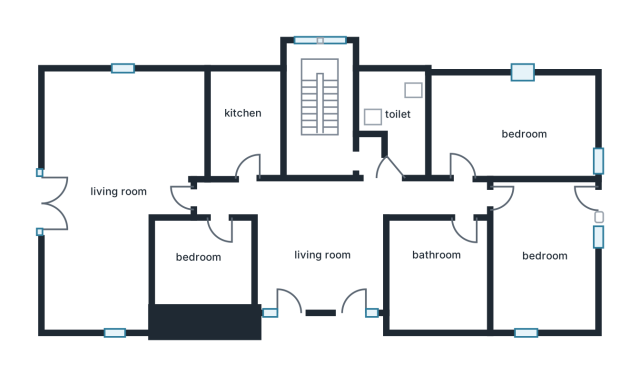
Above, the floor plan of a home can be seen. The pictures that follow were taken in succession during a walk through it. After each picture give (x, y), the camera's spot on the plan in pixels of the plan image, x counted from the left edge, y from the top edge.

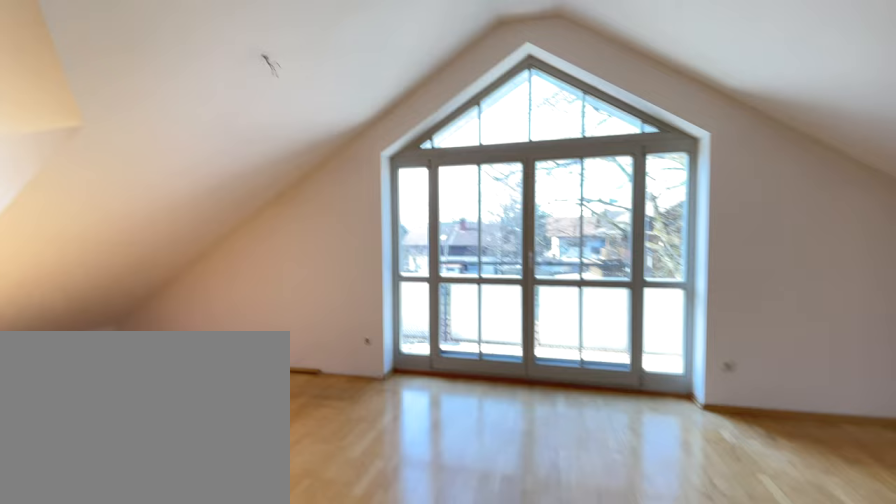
(111, 196)
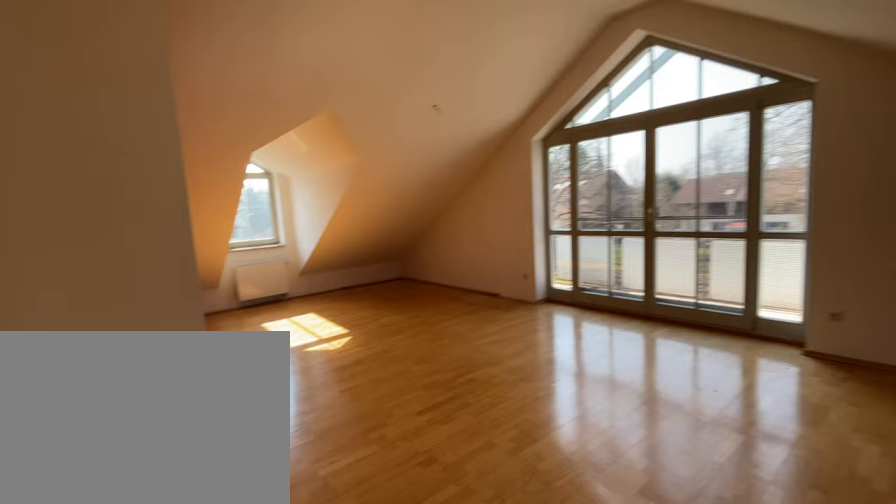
(141, 179)
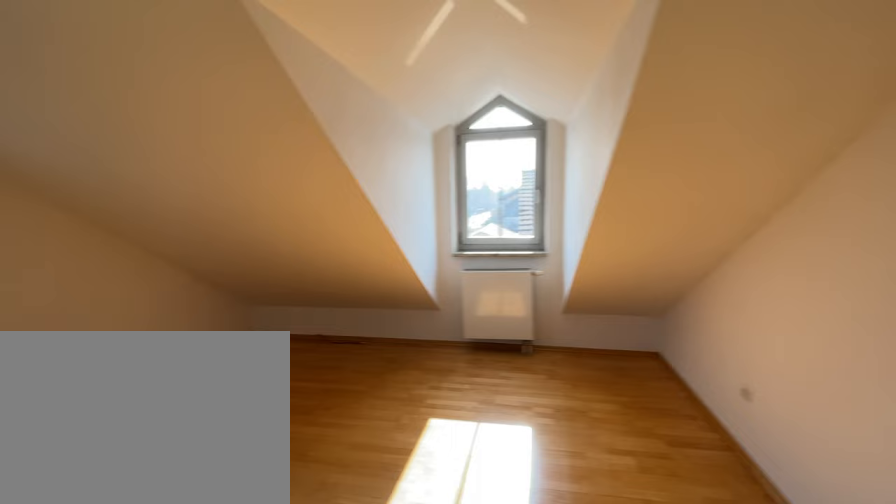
(522, 248)
